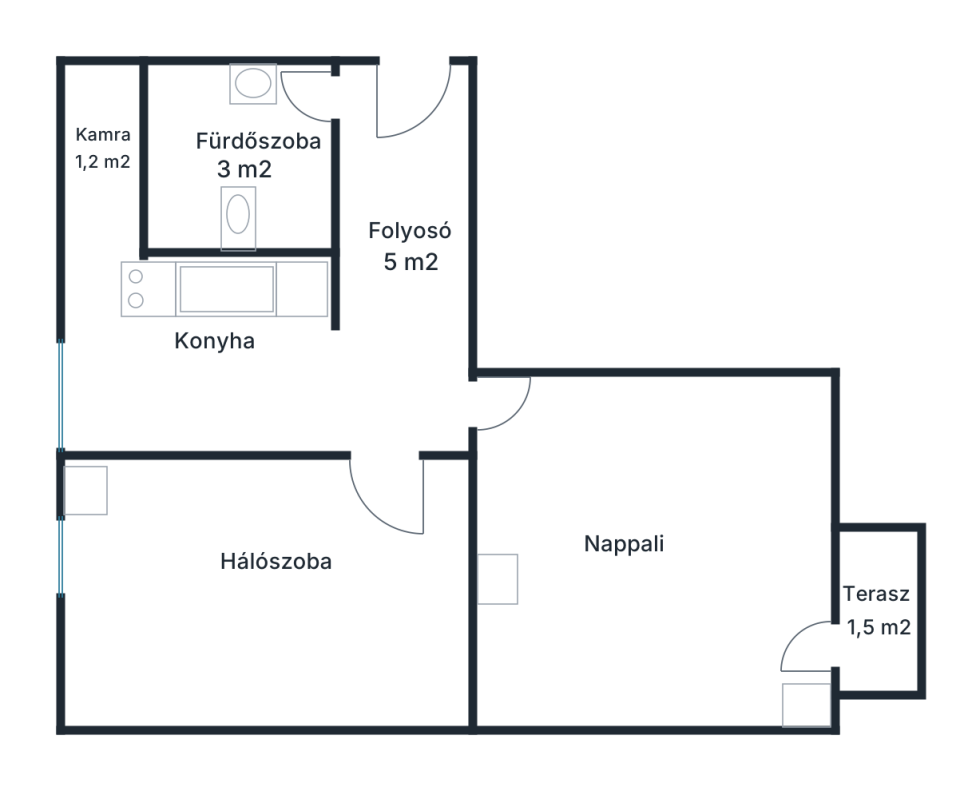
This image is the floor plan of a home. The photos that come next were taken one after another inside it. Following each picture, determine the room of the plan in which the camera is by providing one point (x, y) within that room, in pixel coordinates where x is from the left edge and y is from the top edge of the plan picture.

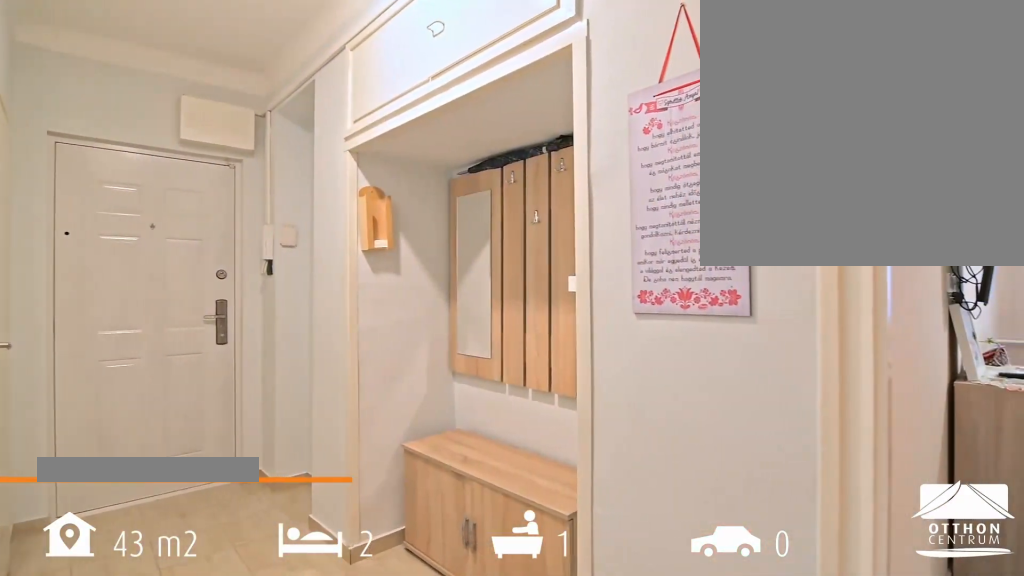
(404, 248)
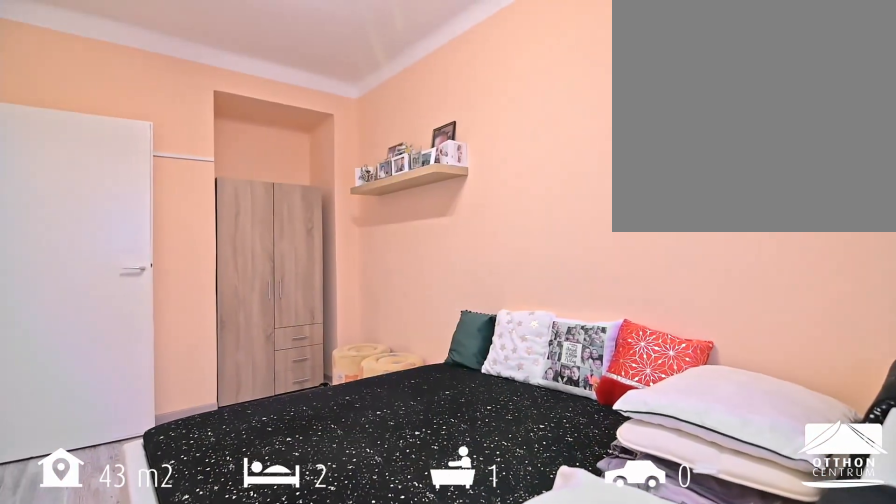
(256, 593)
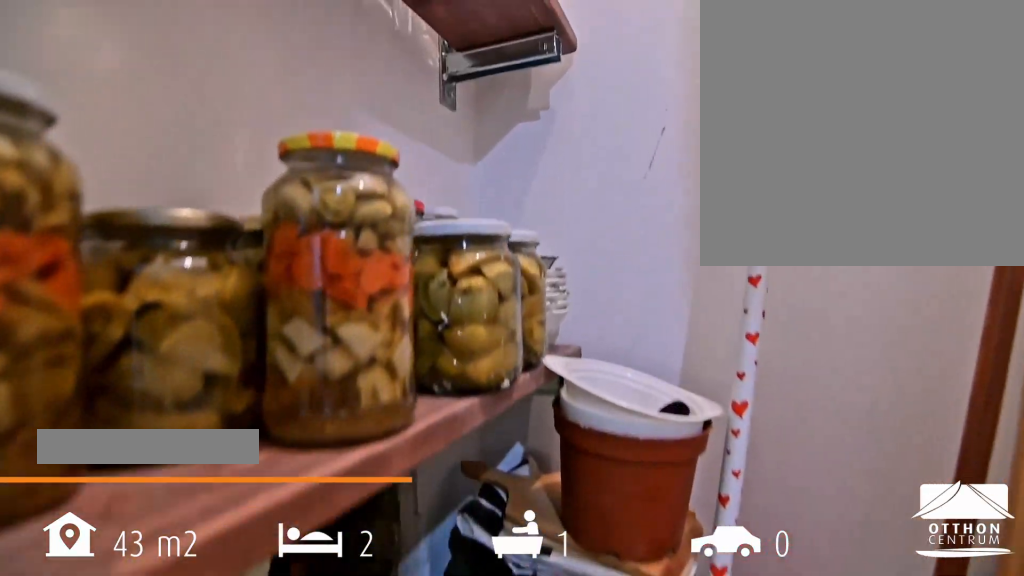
(100, 142)
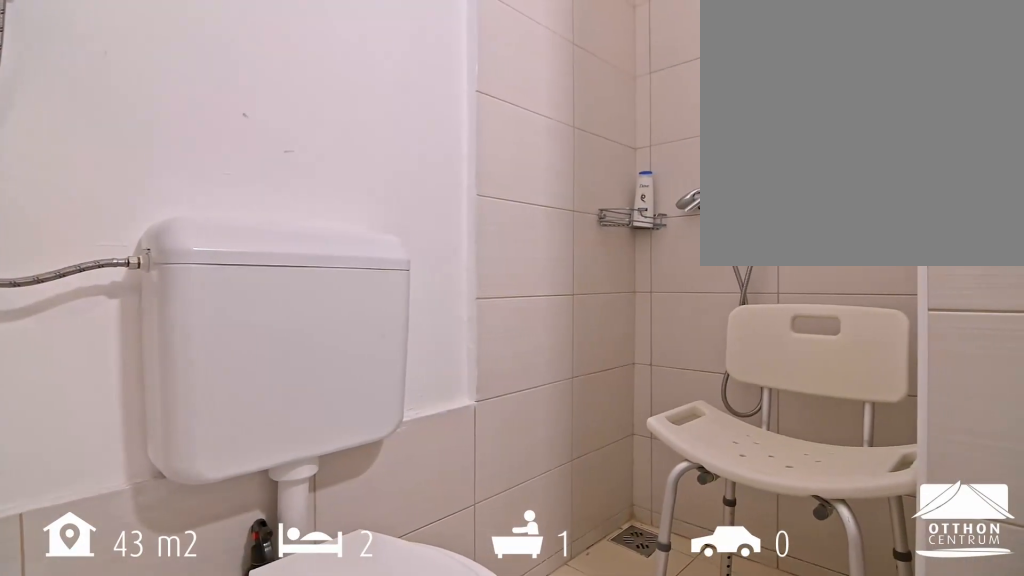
(236, 164)
